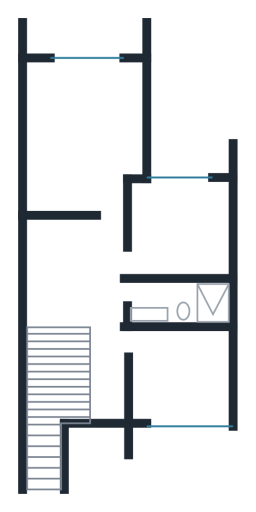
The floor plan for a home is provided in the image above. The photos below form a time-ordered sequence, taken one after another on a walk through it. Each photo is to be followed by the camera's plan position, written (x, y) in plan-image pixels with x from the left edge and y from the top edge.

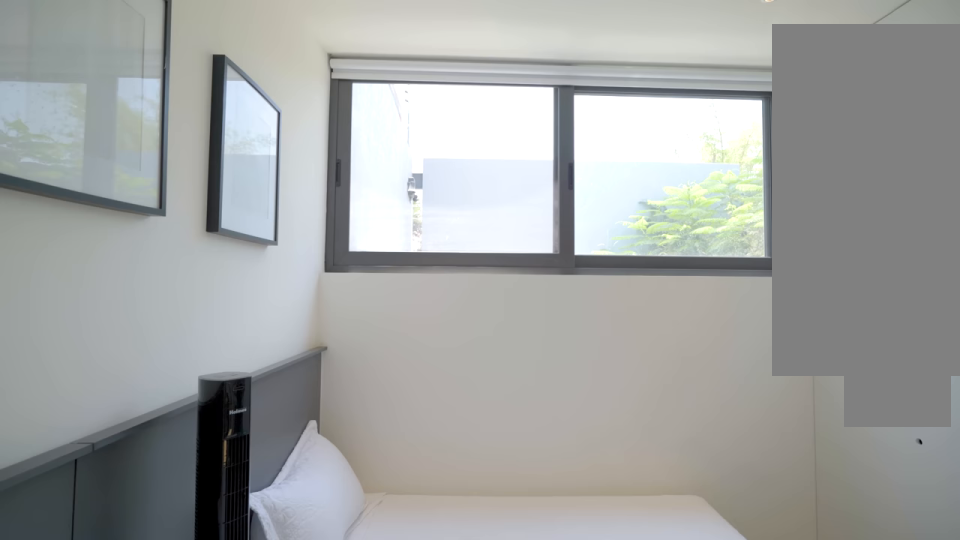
(153, 388)
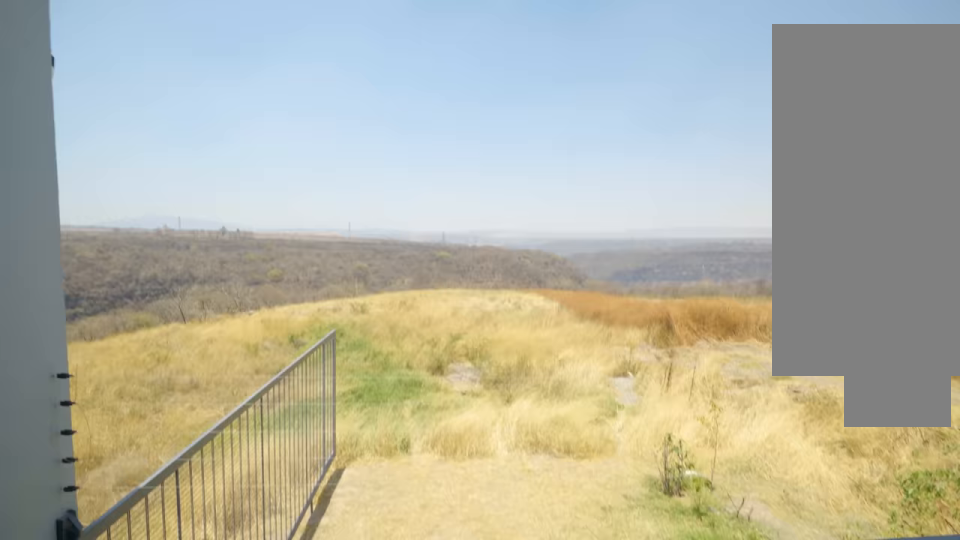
(82, 44)
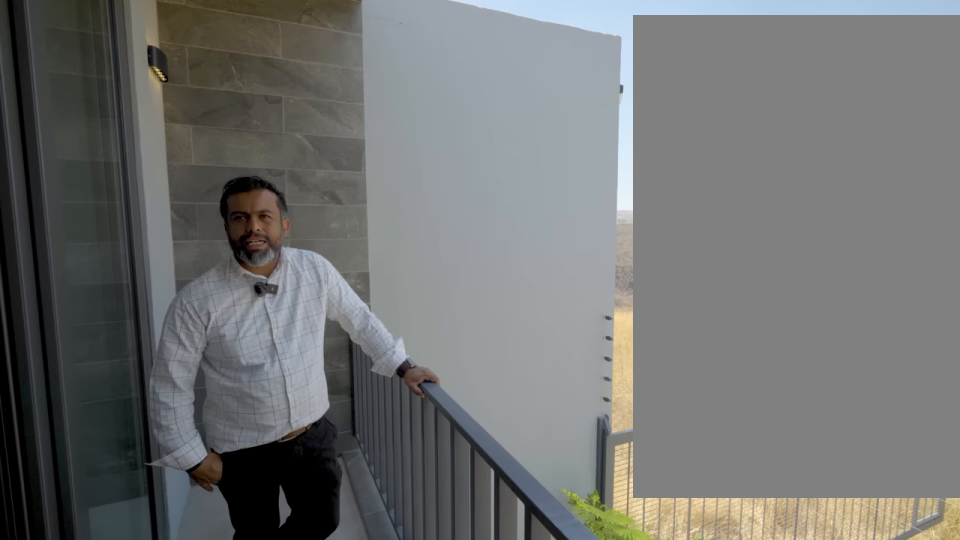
(96, 43)
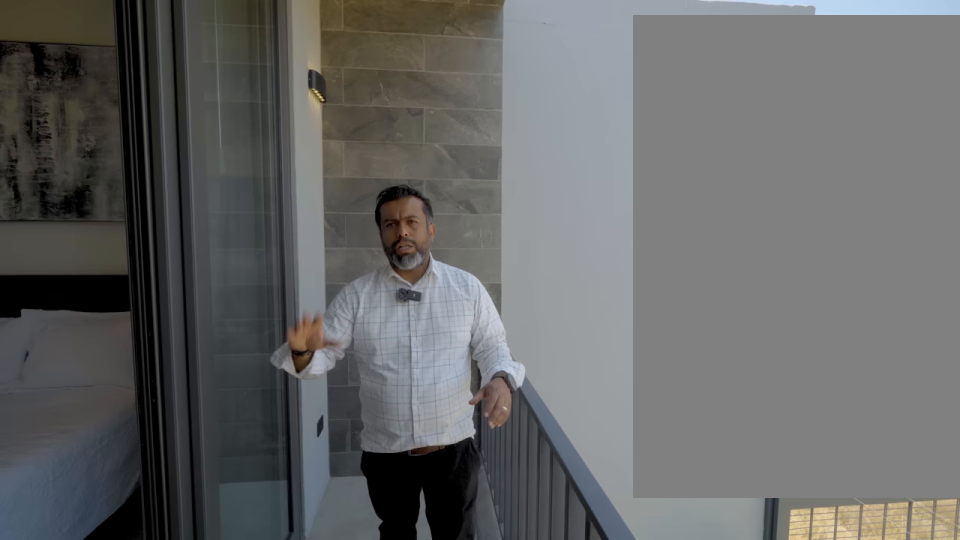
(96, 43)
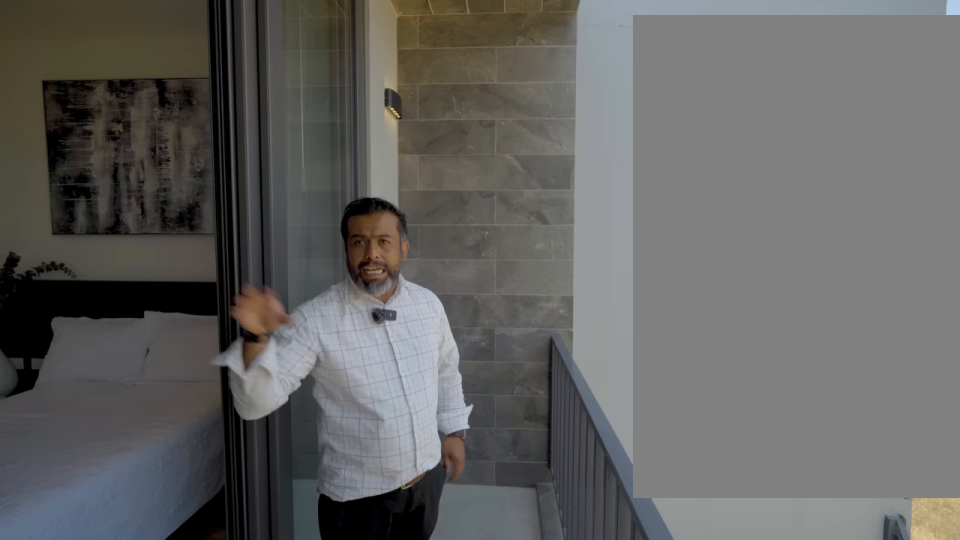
(97, 43)
